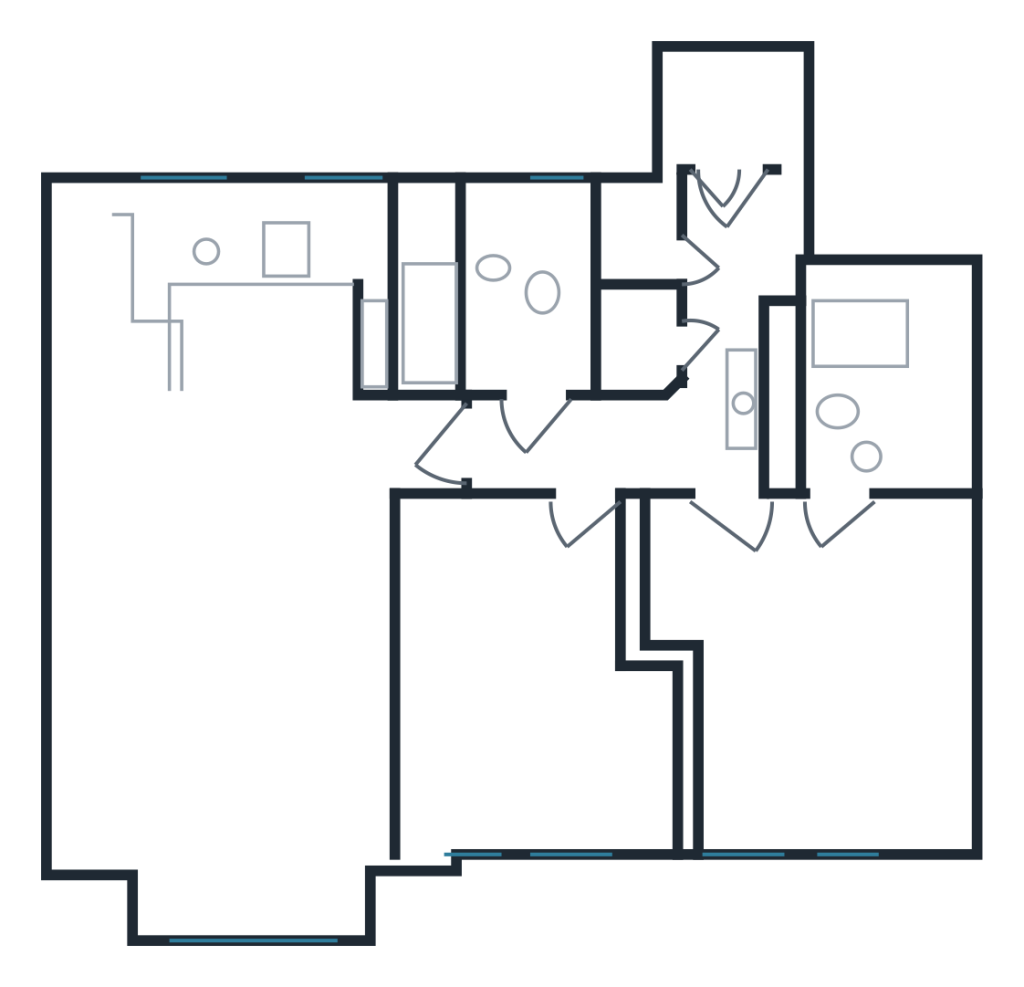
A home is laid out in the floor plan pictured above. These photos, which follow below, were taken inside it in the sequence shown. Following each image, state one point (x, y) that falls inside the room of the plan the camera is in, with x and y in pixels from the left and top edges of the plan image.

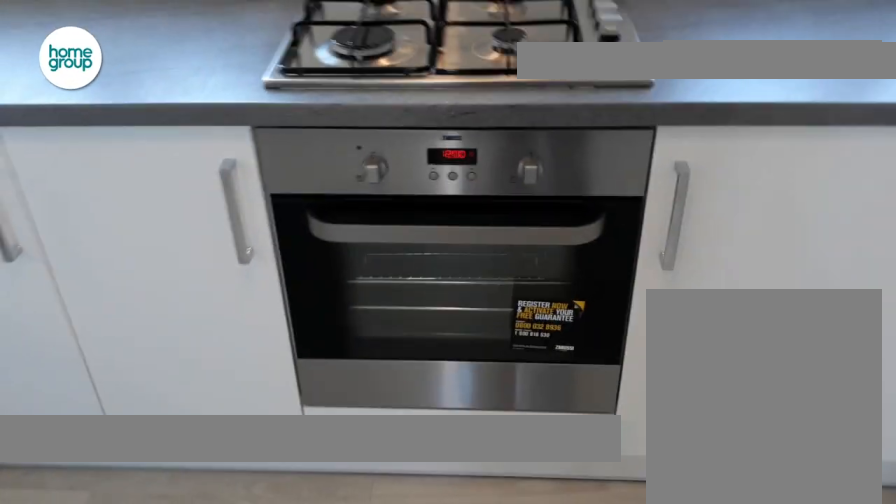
(281, 578)
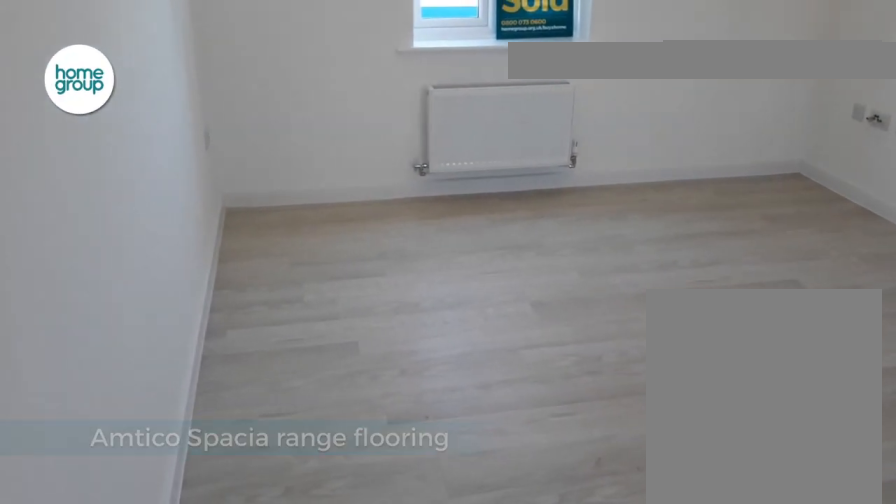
(301, 559)
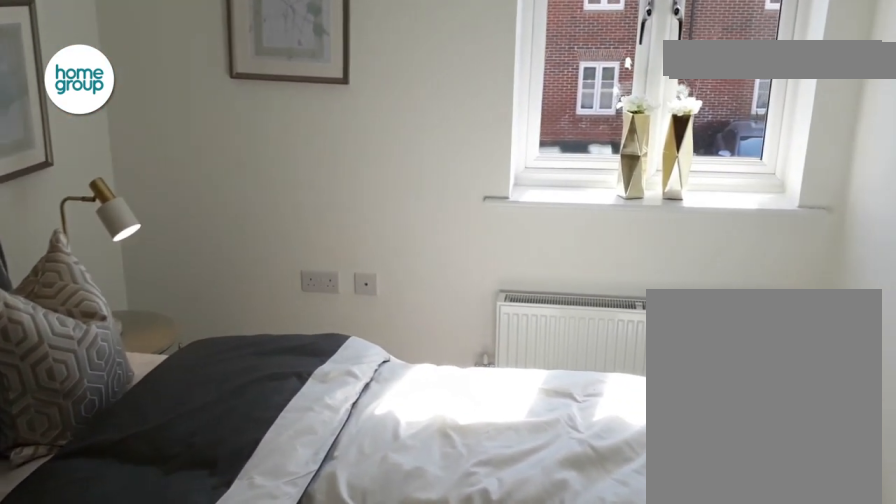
(806, 655)
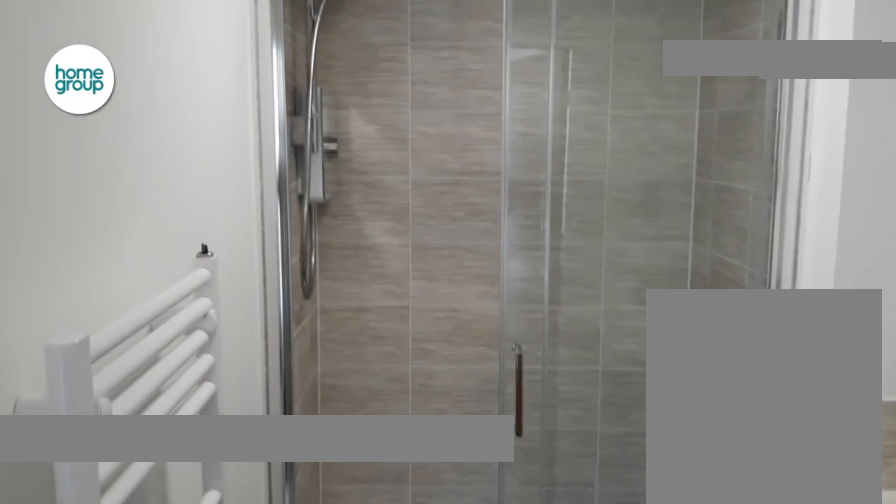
(874, 404)
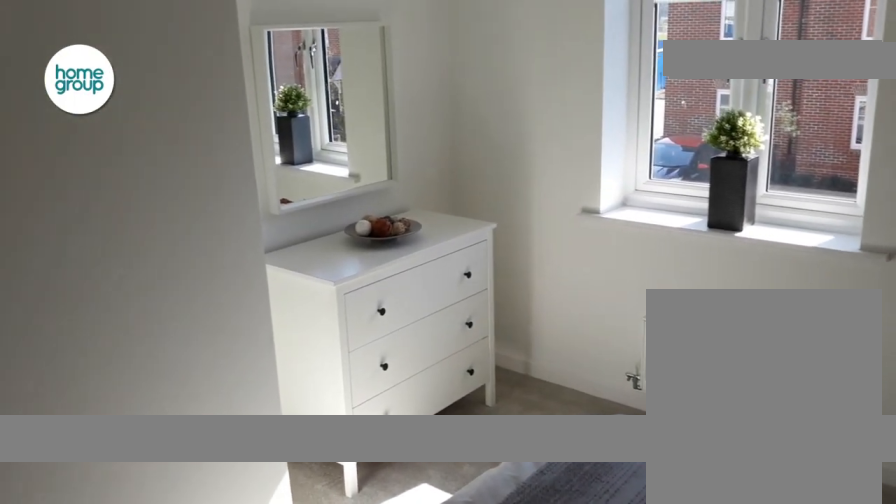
(531, 669)
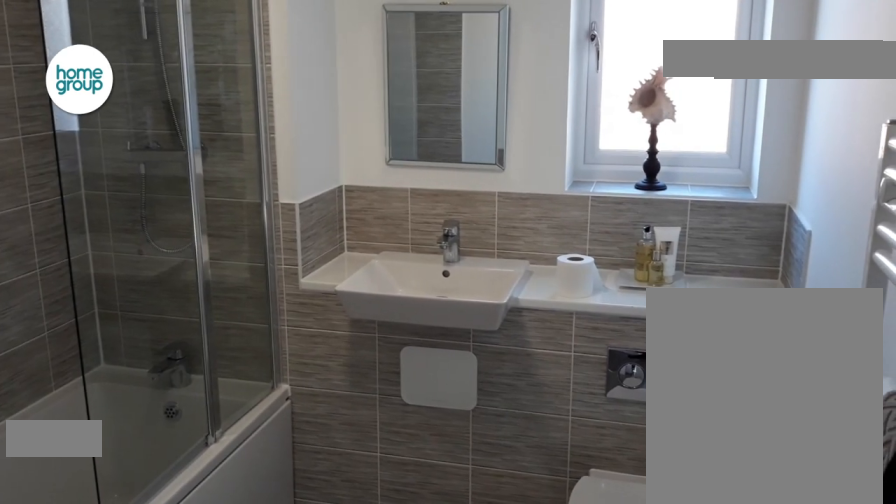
(499, 304)
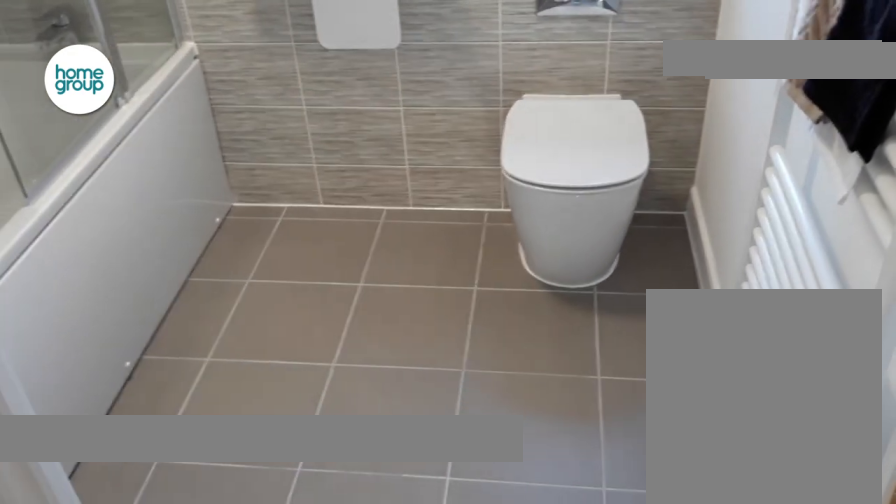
(499, 304)
